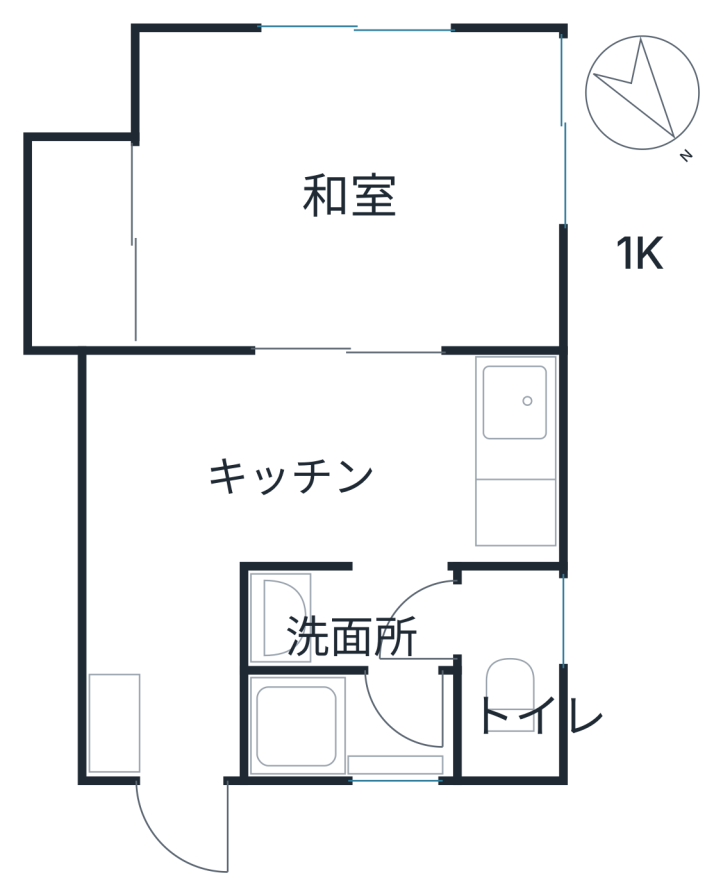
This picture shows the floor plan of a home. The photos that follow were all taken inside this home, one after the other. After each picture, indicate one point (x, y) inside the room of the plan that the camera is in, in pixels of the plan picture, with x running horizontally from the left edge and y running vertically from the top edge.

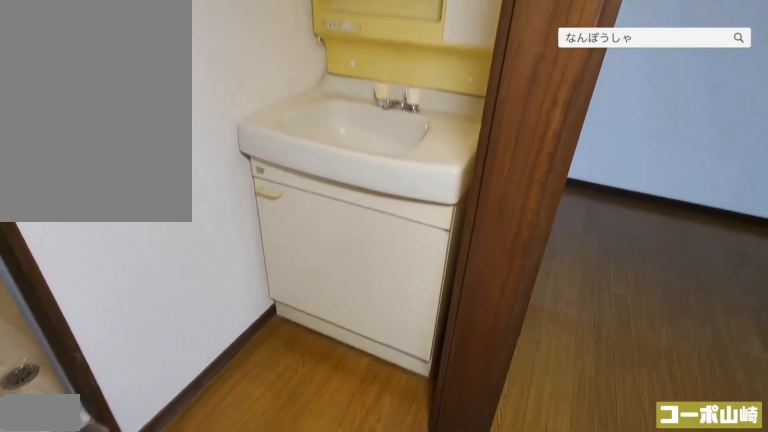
(352, 622)
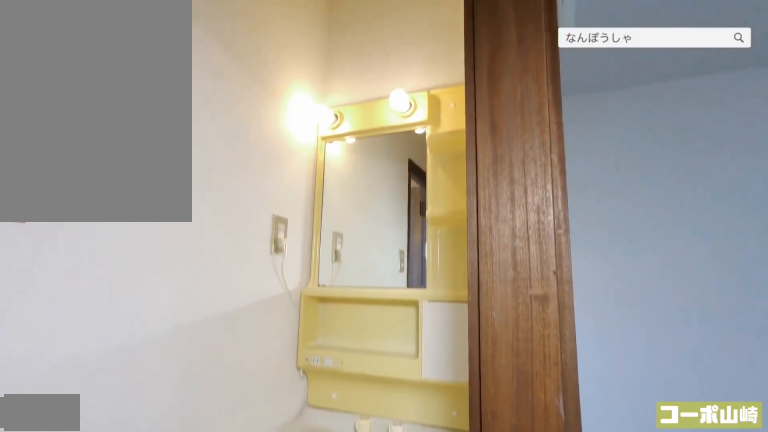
(351, 623)
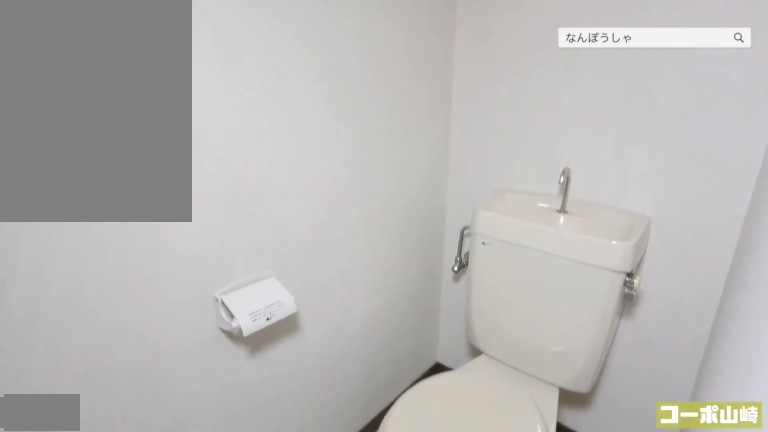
(496, 709)
